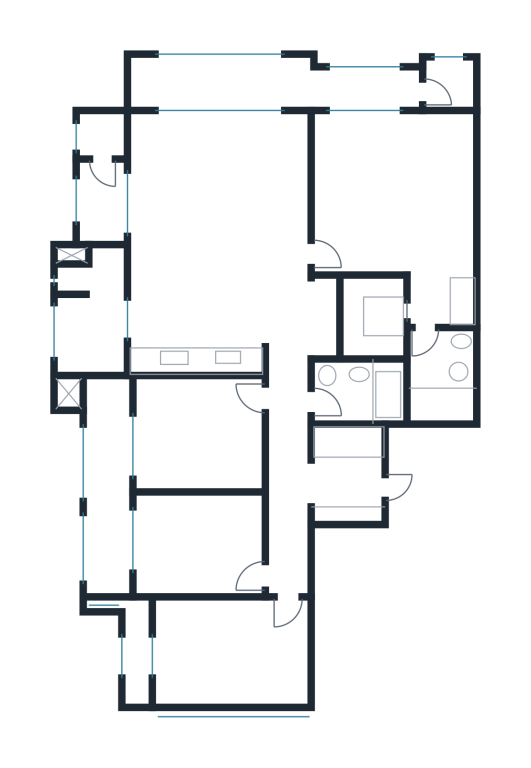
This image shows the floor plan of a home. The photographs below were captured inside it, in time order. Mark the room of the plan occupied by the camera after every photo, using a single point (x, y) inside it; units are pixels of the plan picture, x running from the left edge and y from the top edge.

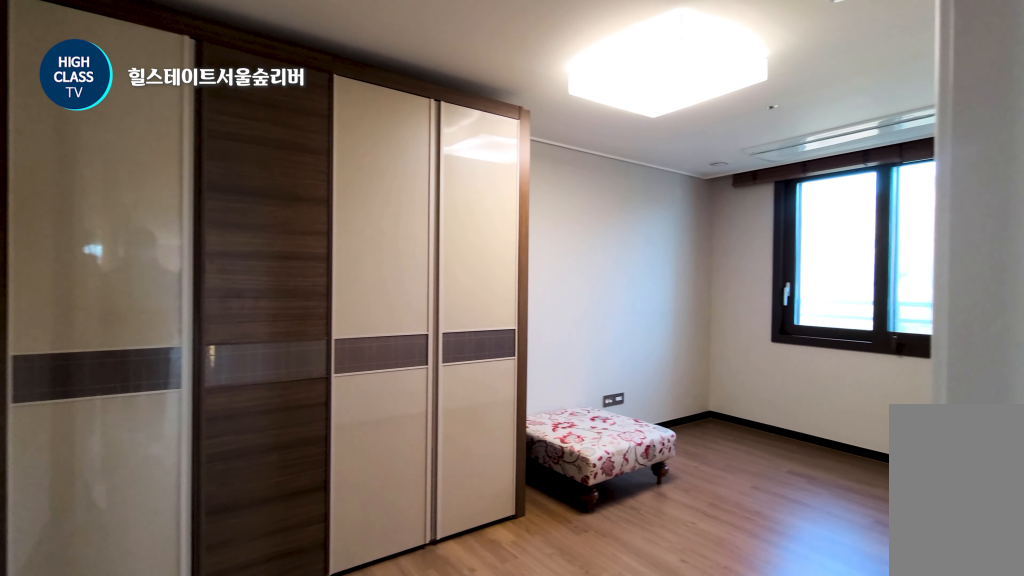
(213, 653)
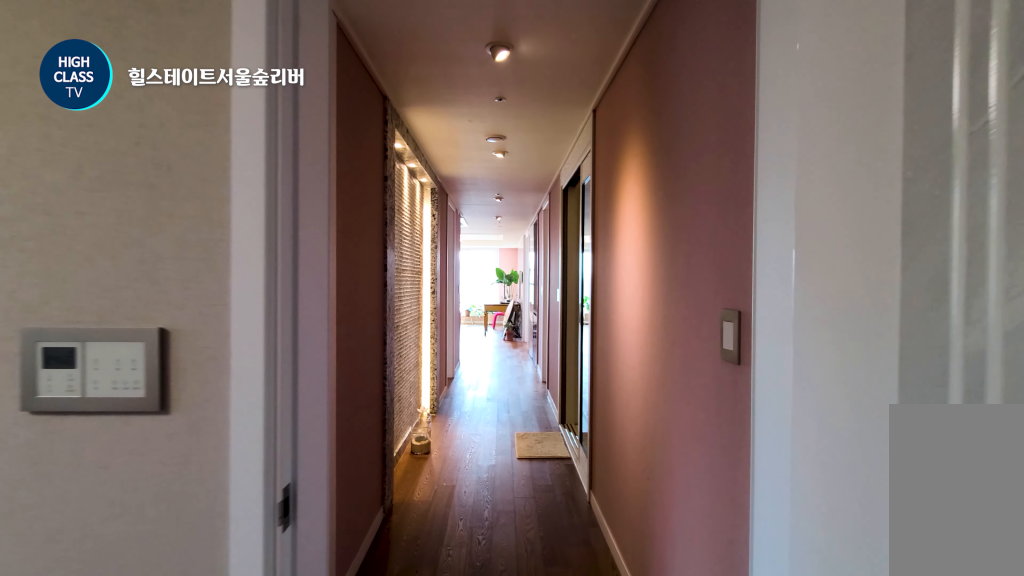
(213, 653)
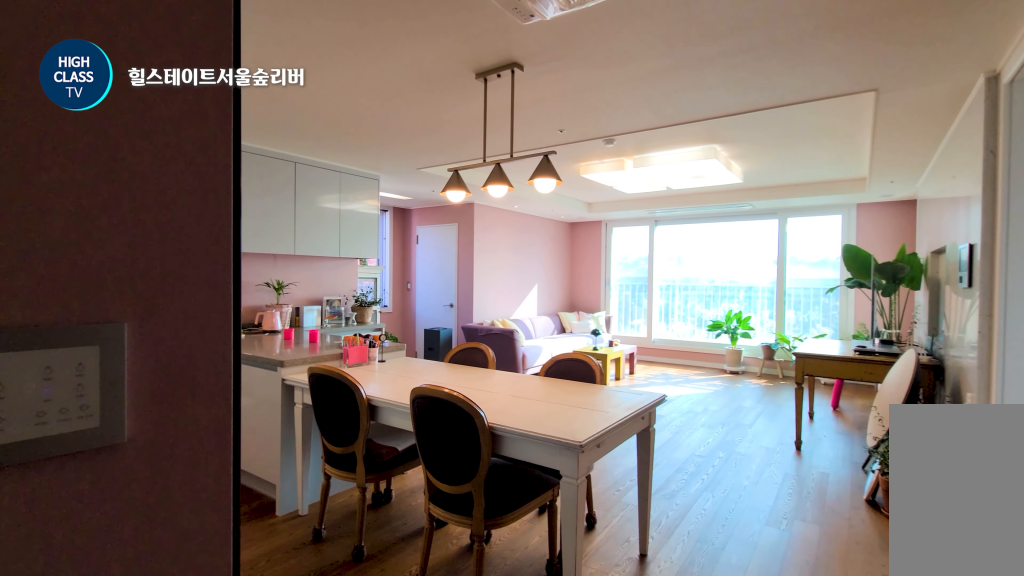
(287, 473)
